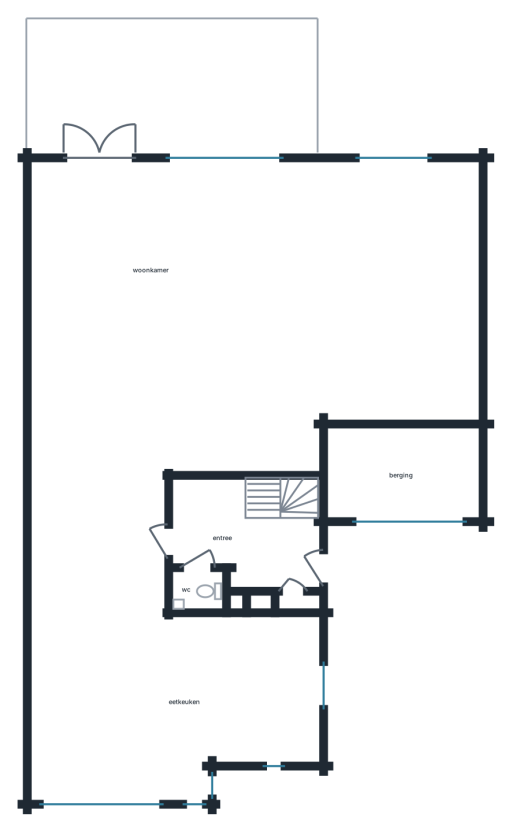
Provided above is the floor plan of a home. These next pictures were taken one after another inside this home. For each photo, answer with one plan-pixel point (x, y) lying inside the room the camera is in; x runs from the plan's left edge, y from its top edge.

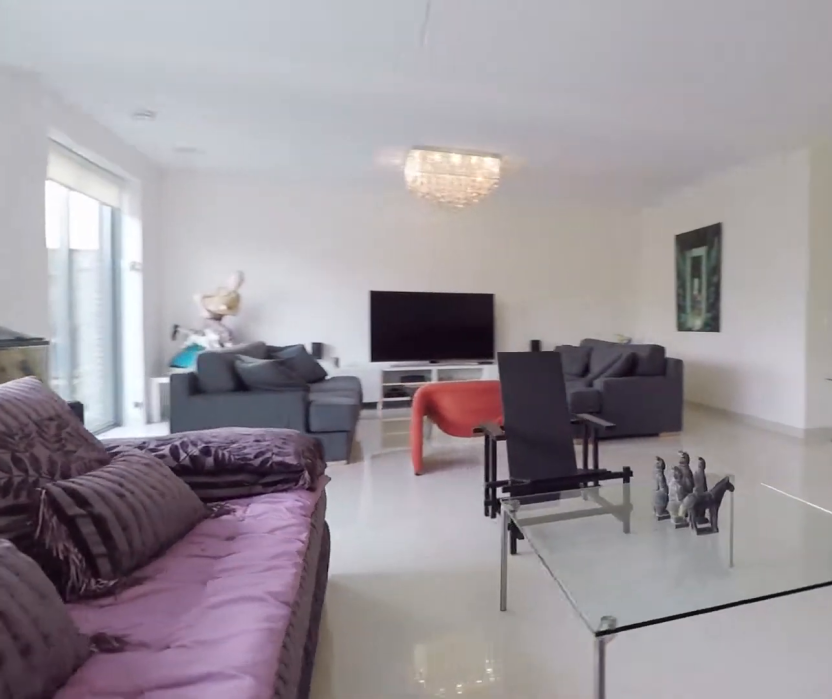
(233, 327)
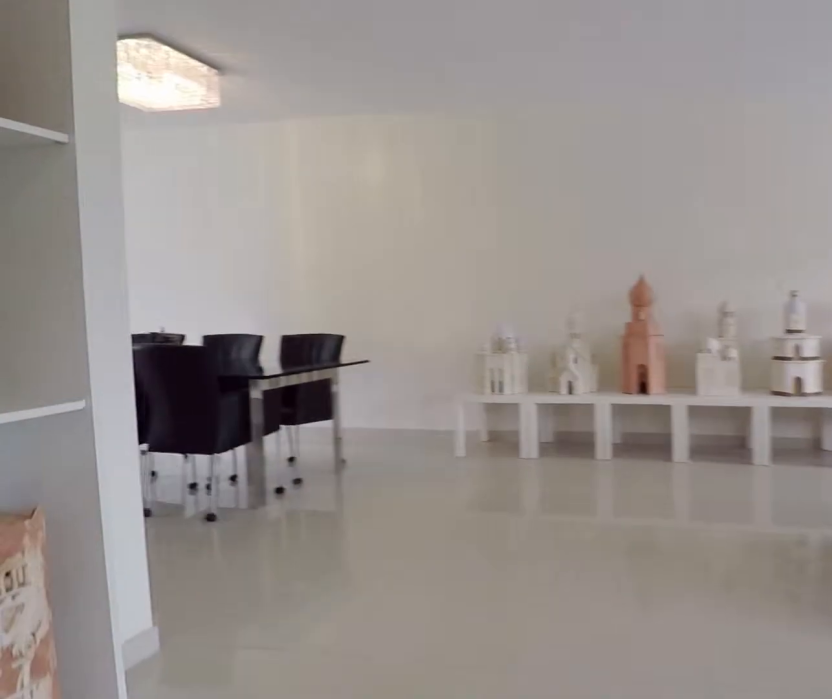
(233, 327)
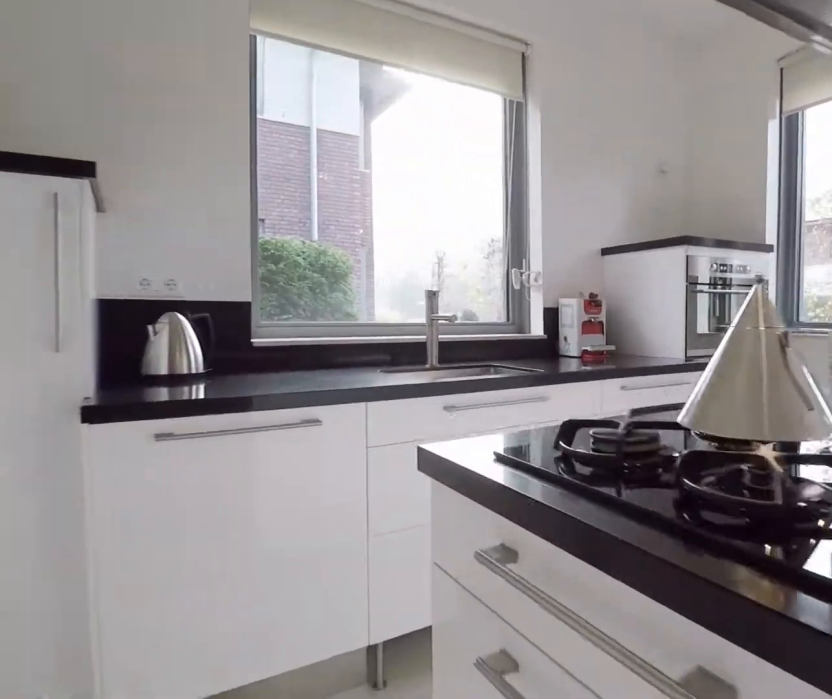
(166, 702)
